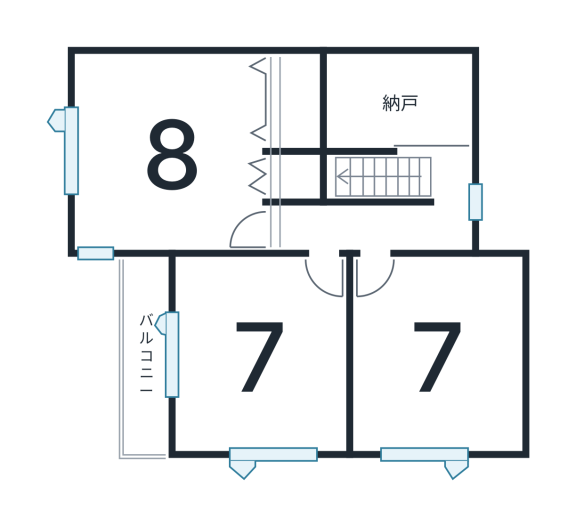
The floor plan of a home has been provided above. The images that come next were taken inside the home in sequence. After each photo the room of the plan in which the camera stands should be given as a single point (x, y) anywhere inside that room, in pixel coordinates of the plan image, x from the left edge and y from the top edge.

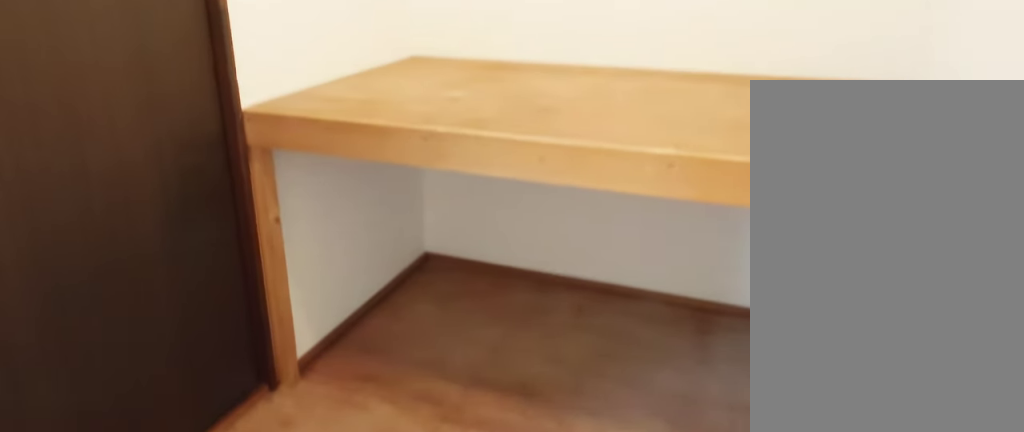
(398, 111)
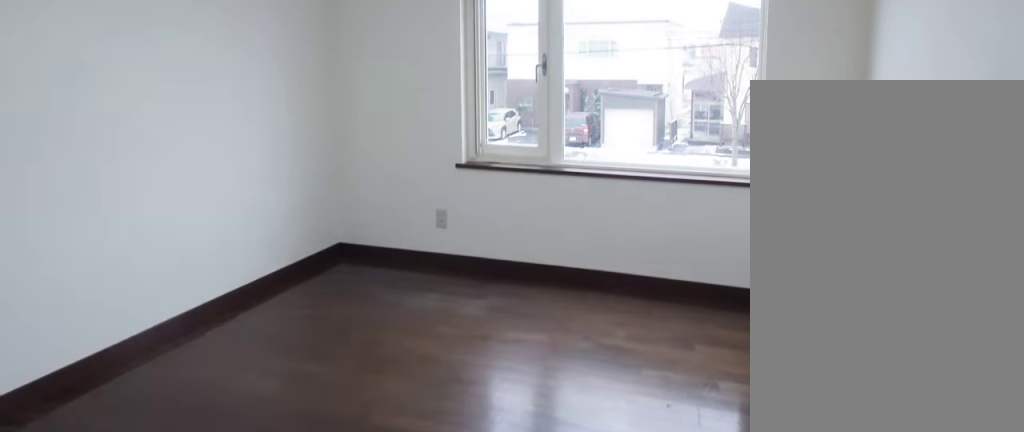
(433, 373)
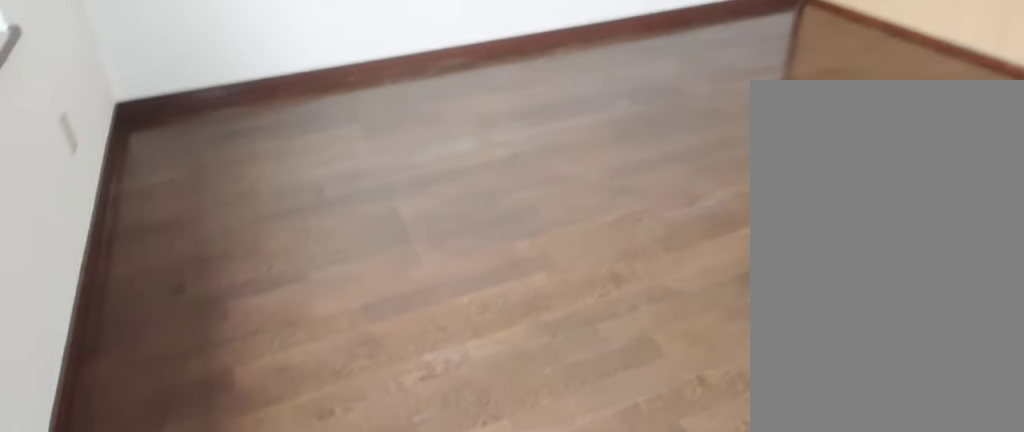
(170, 160)
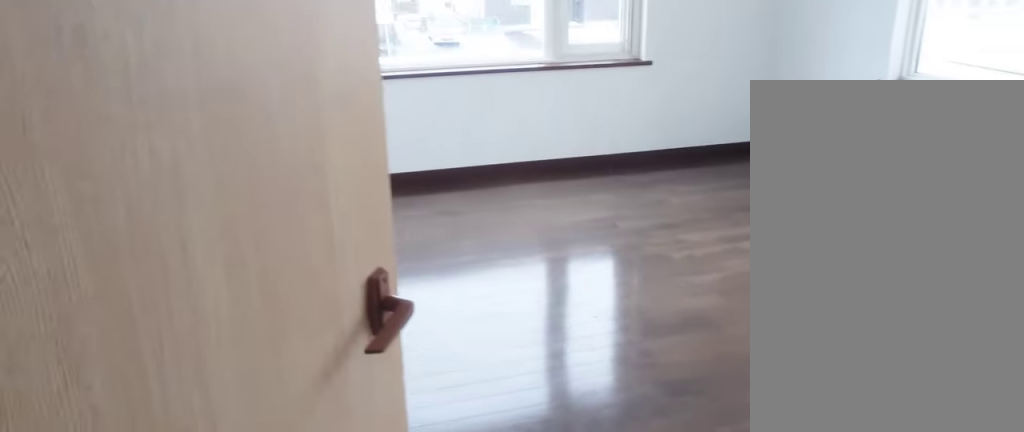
(256, 367)
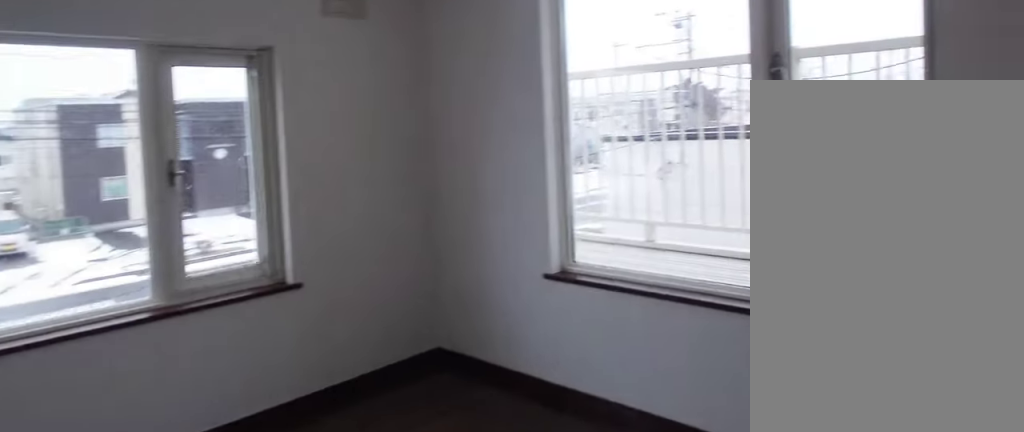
(256, 367)
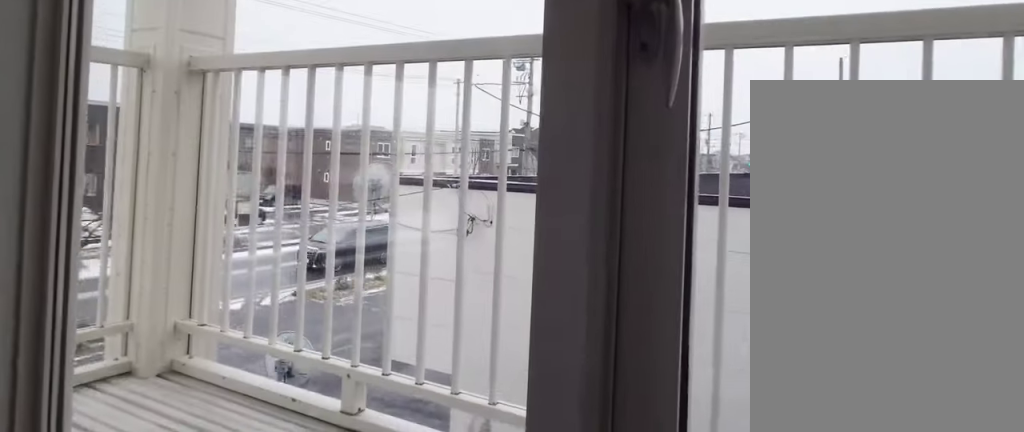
(145, 367)
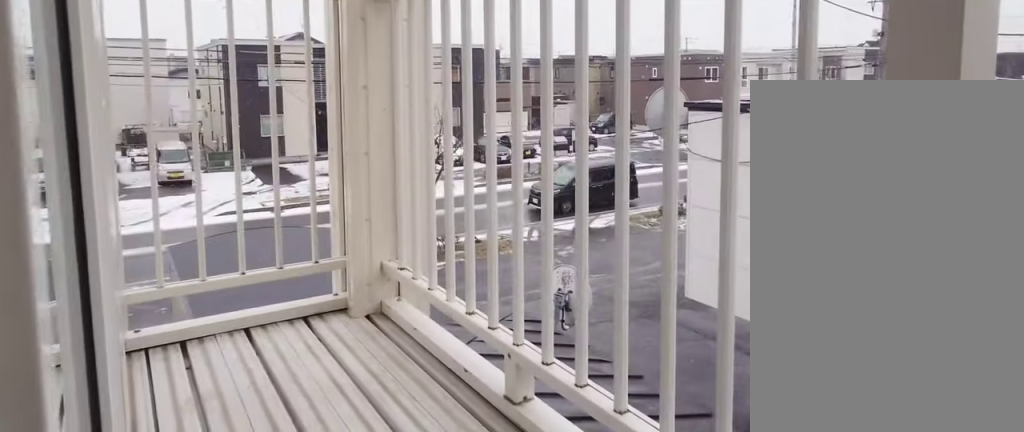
(145, 367)
